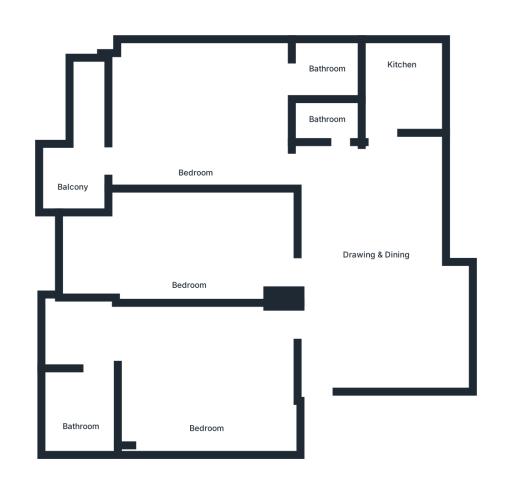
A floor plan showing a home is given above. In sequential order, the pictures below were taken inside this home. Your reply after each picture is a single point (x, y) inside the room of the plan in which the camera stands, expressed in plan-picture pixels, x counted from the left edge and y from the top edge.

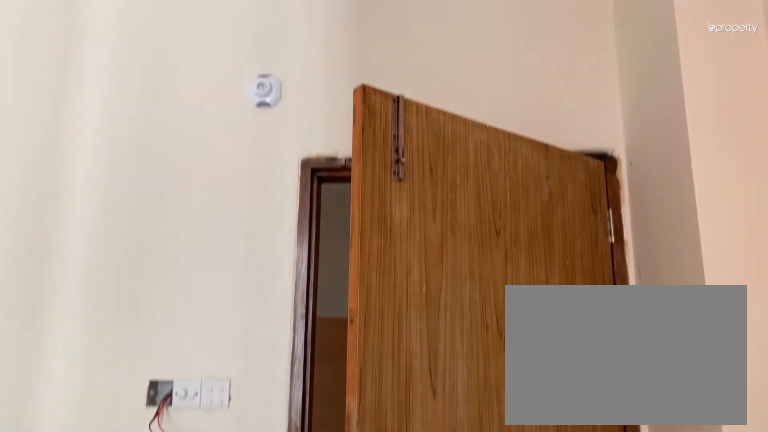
(197, 244)
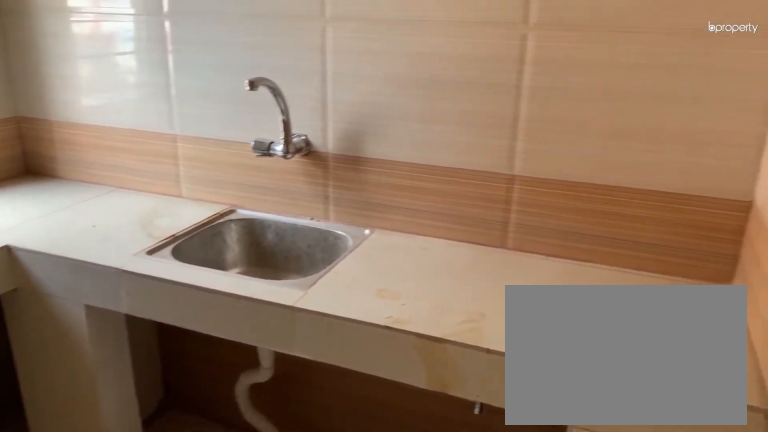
(402, 71)
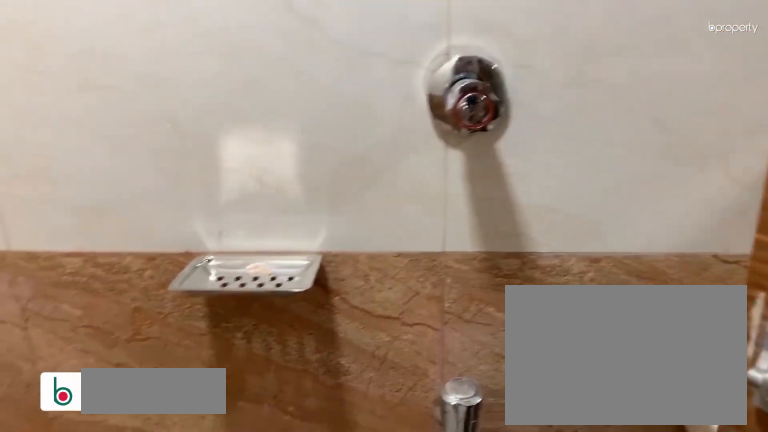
(326, 119)
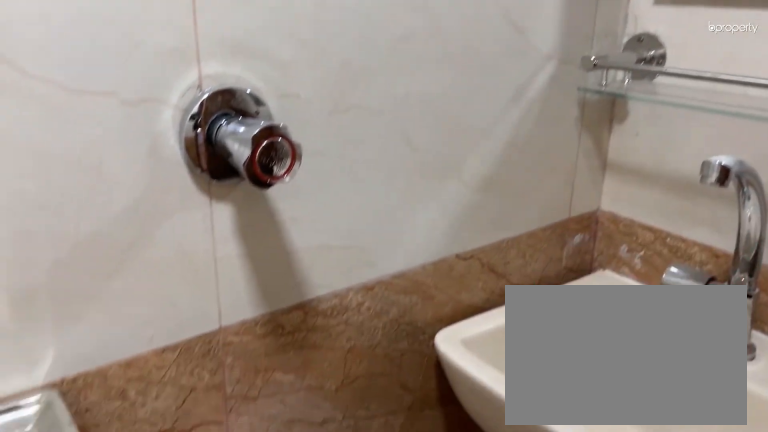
(326, 119)
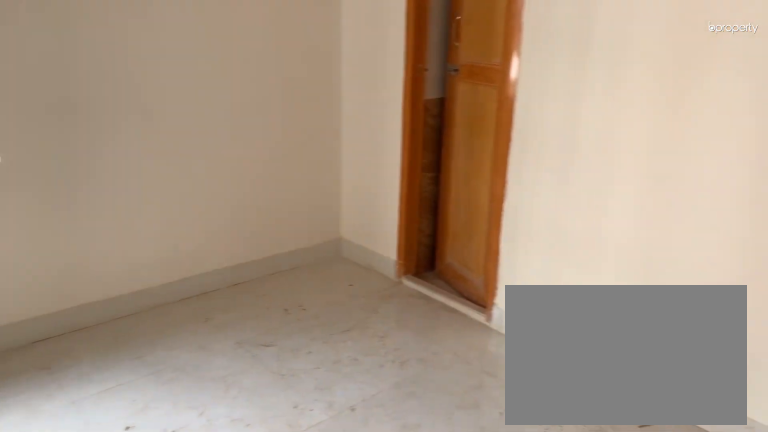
(195, 123)
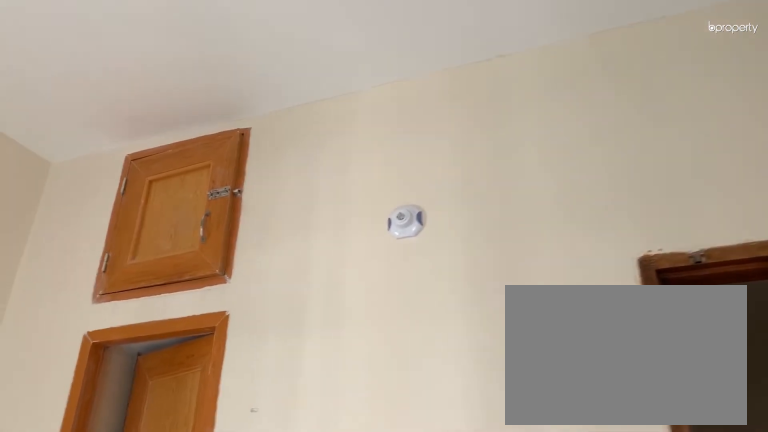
(195, 123)
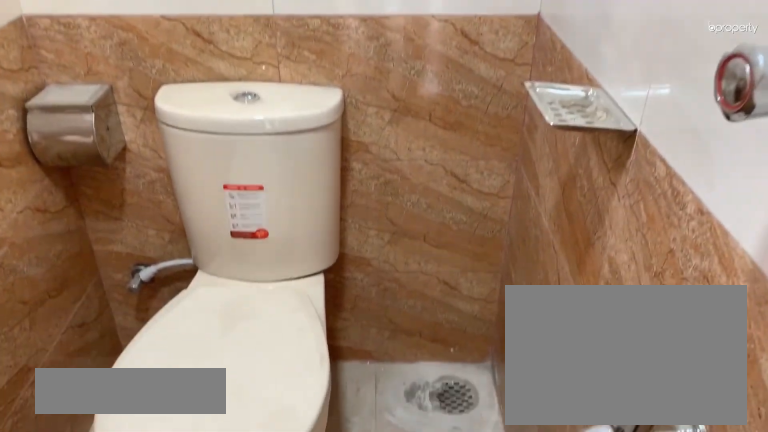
(330, 66)
